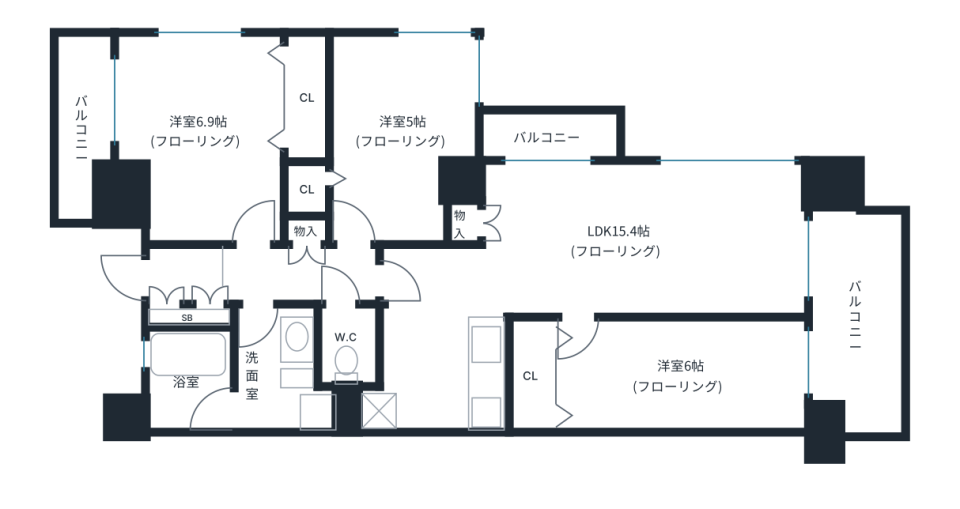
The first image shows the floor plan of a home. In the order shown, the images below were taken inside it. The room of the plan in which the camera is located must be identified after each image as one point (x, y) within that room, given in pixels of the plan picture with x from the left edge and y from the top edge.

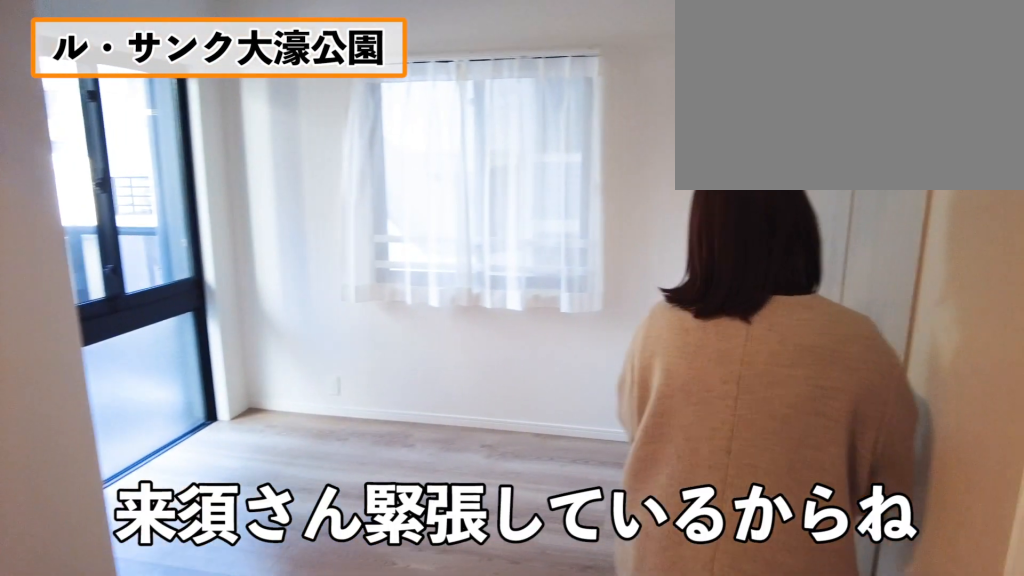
(199, 129)
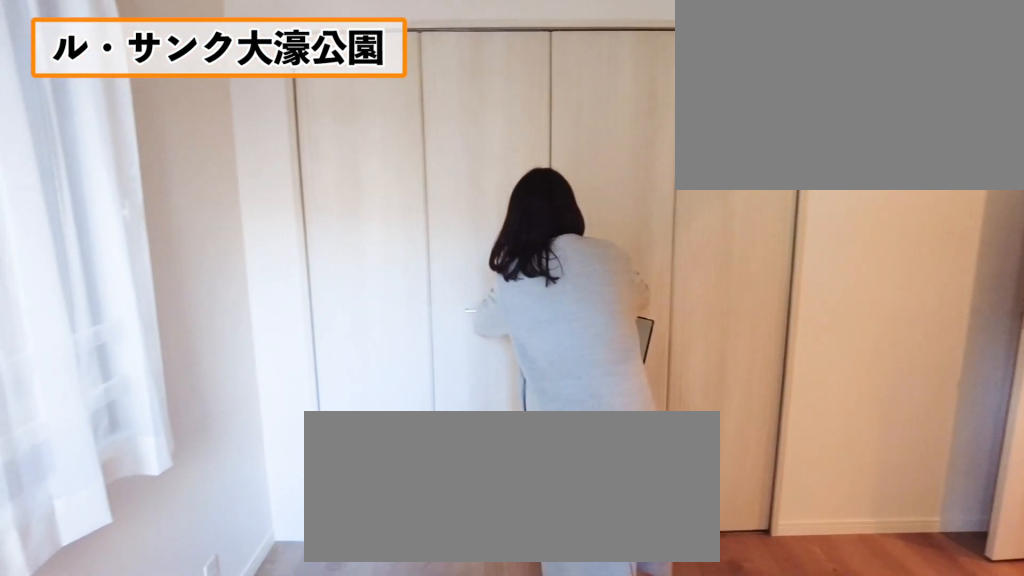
(199, 129)
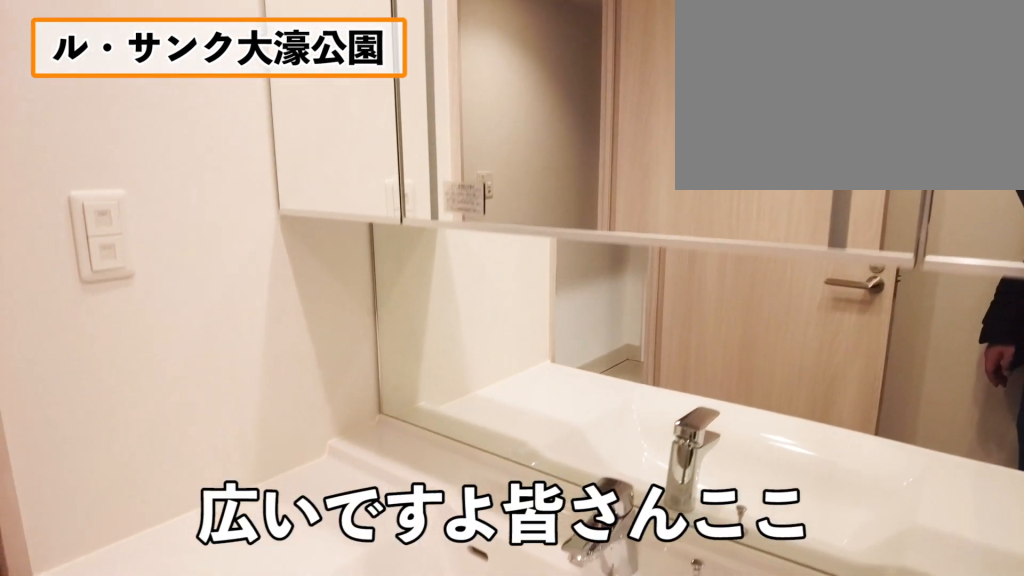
(266, 353)
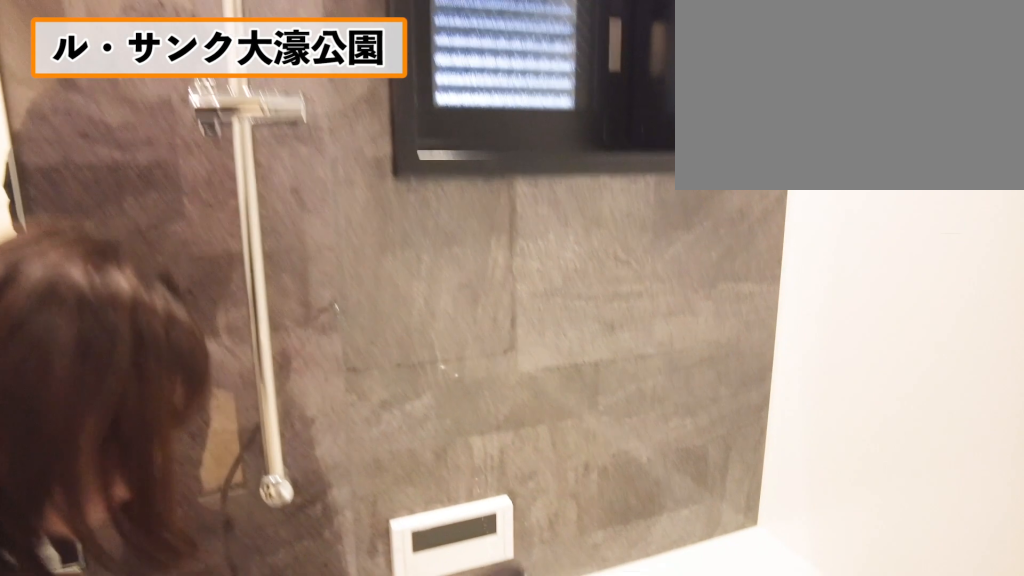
(204, 386)
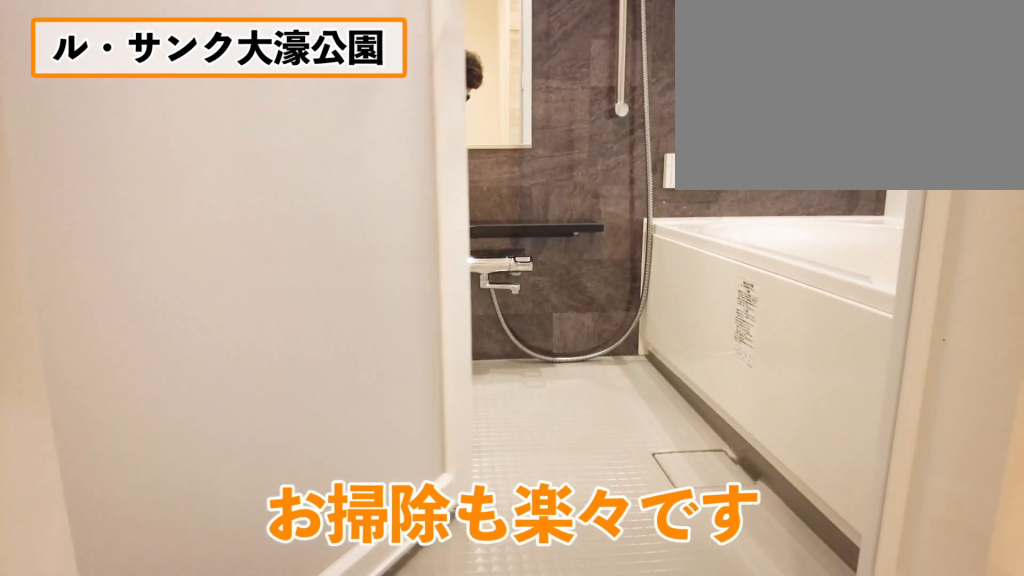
(205, 386)
